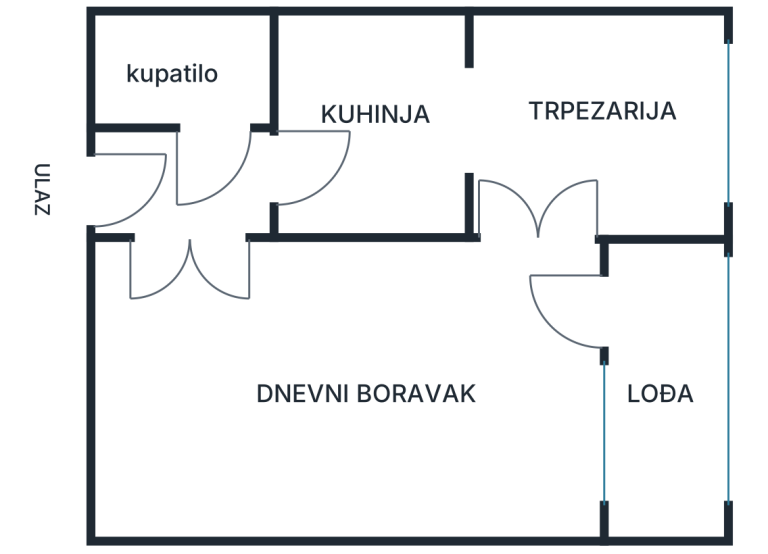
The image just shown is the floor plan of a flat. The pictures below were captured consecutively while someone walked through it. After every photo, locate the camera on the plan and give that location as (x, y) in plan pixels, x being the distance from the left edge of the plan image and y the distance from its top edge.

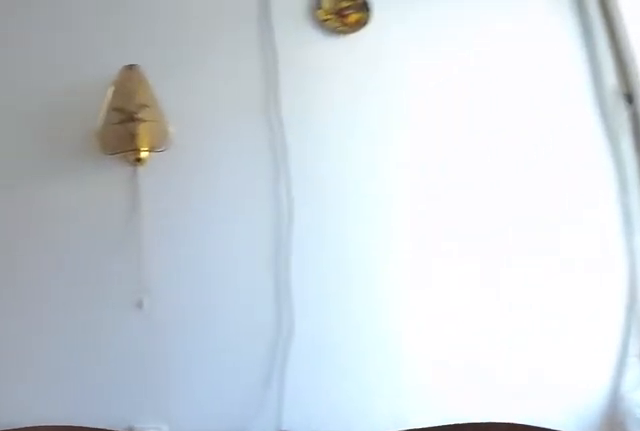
(610, 181)
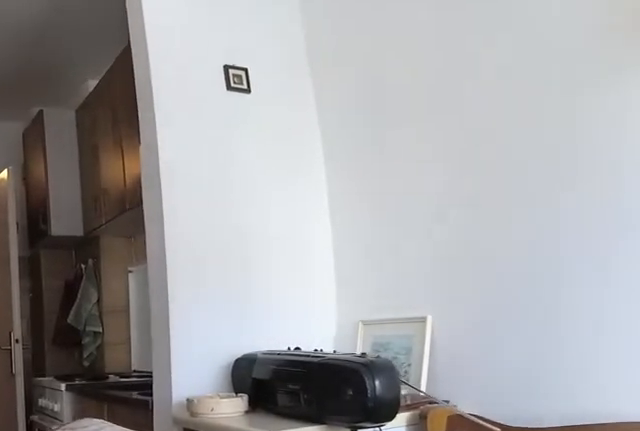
(625, 159)
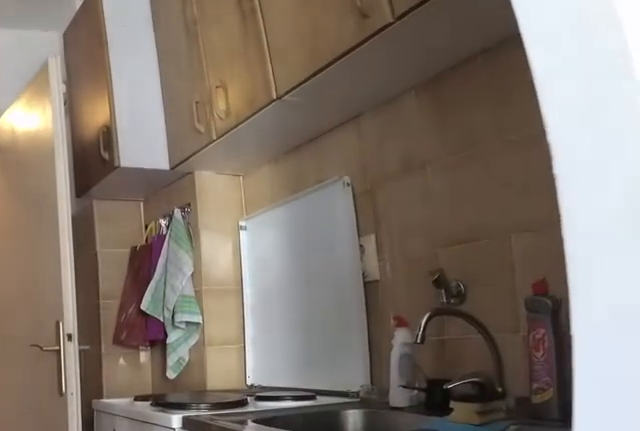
(523, 135)
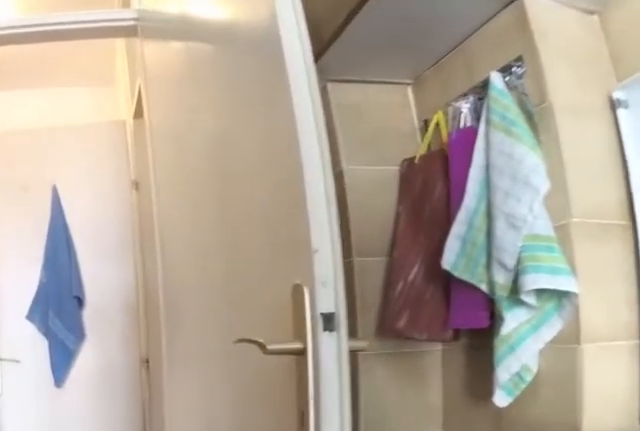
(421, 137)
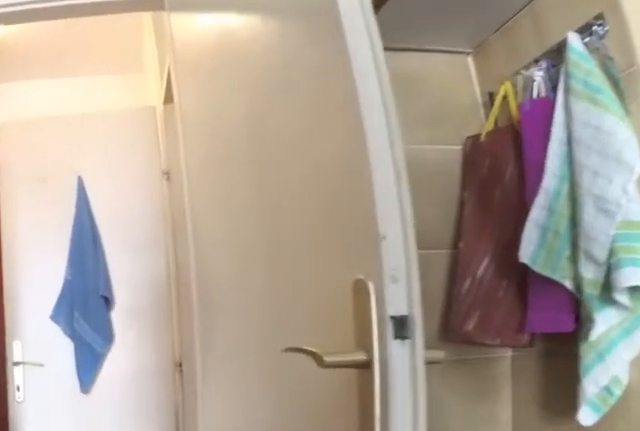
(407, 140)
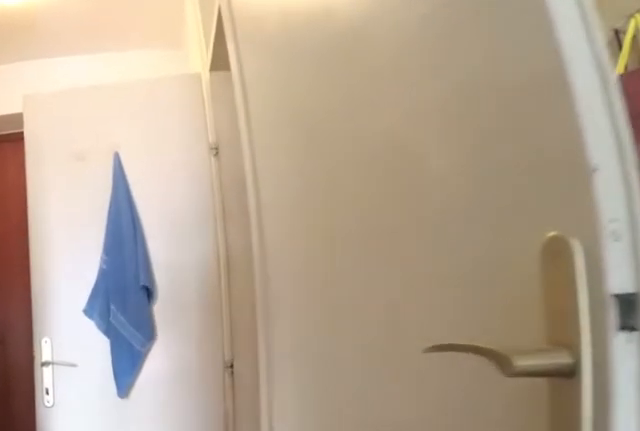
(380, 146)
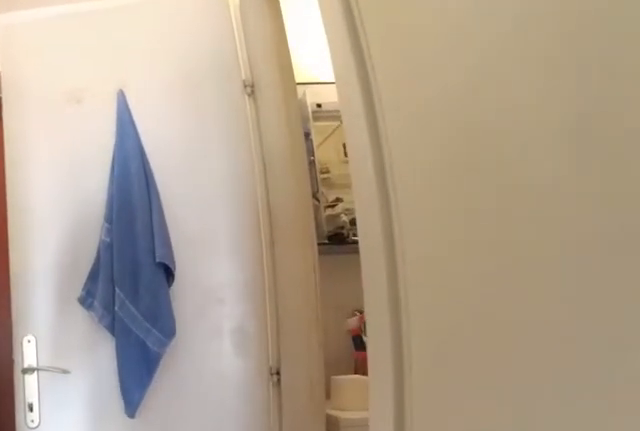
(327, 154)
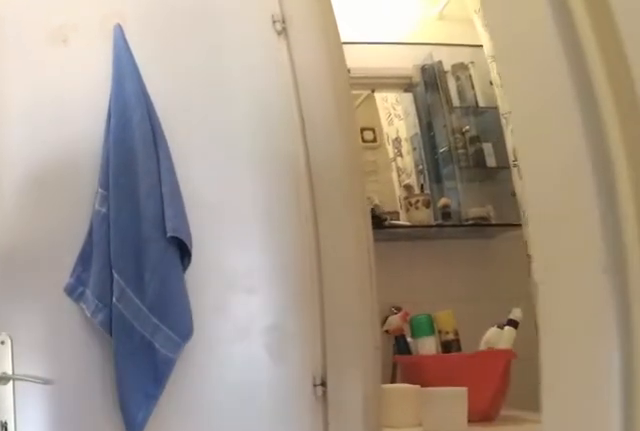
(286, 160)
